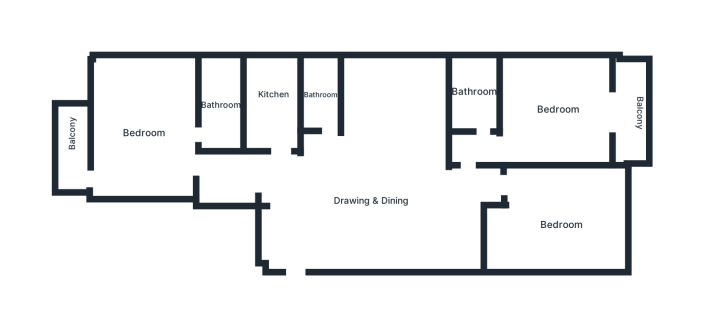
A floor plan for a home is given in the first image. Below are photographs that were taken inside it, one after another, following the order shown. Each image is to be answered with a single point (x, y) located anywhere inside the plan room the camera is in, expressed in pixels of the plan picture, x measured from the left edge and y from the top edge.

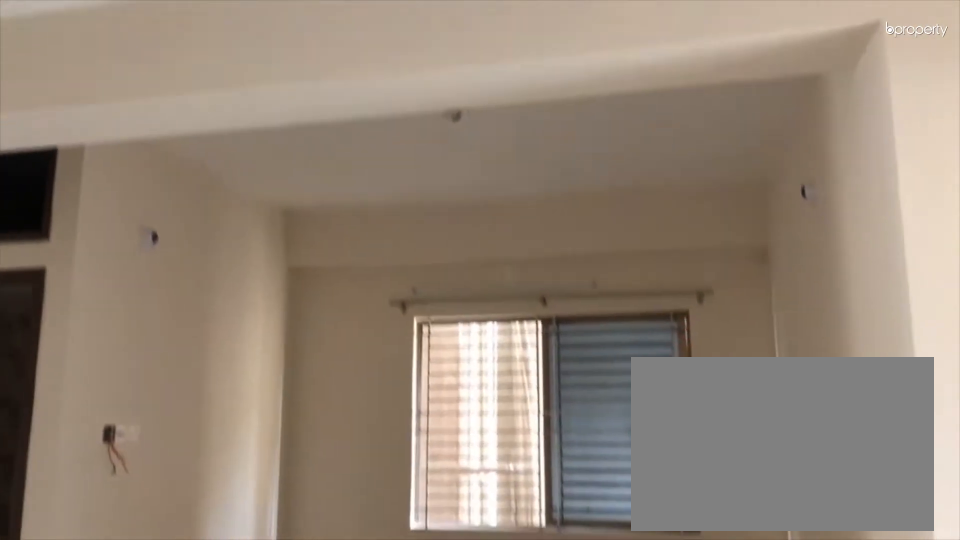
(339, 192)
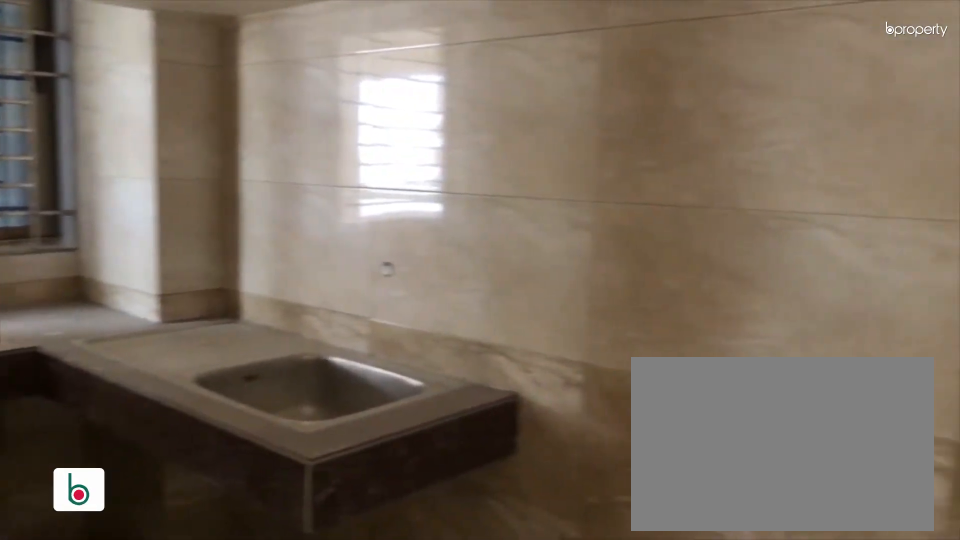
(276, 95)
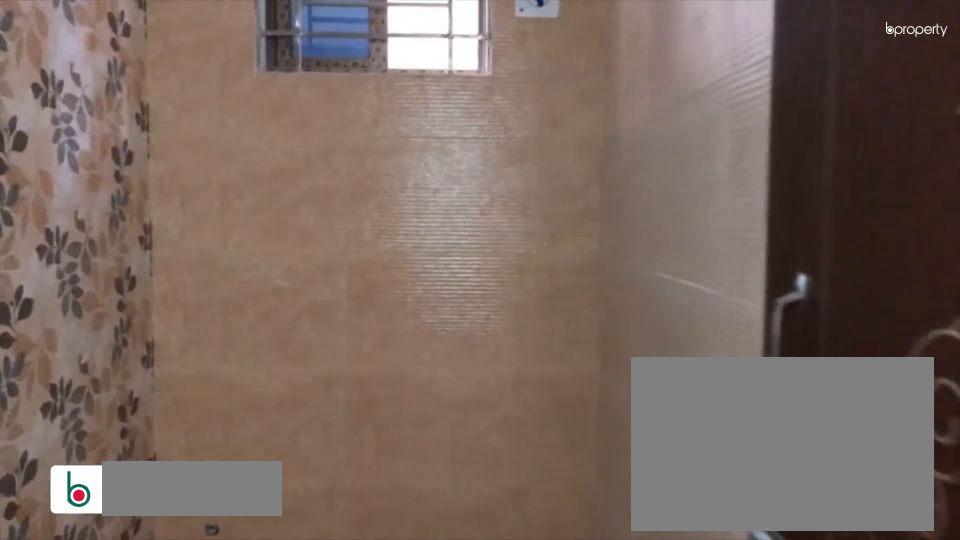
(325, 90)
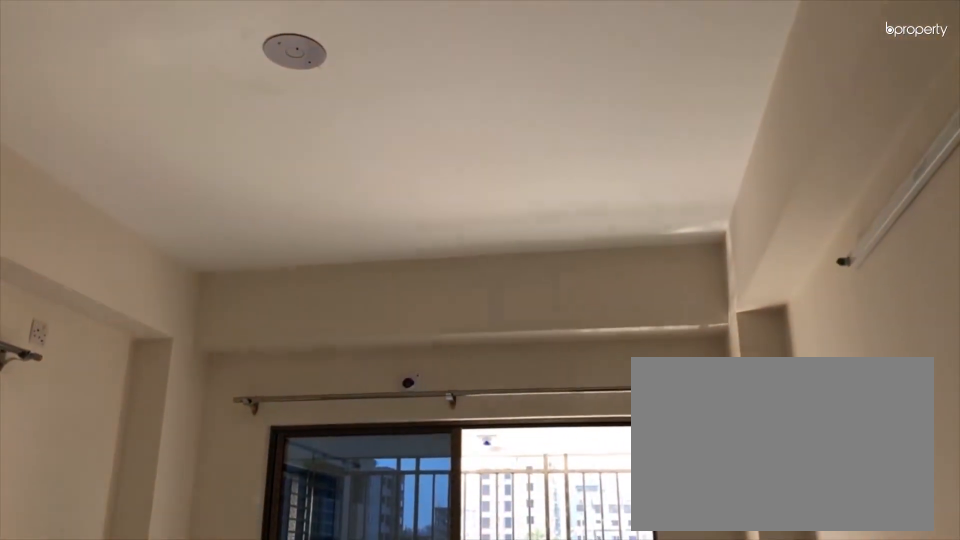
(560, 114)
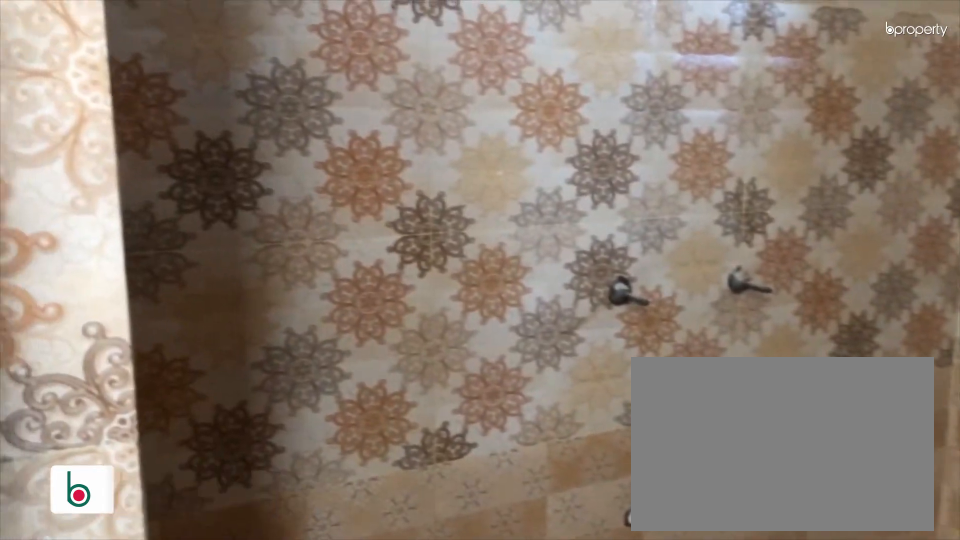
(475, 95)
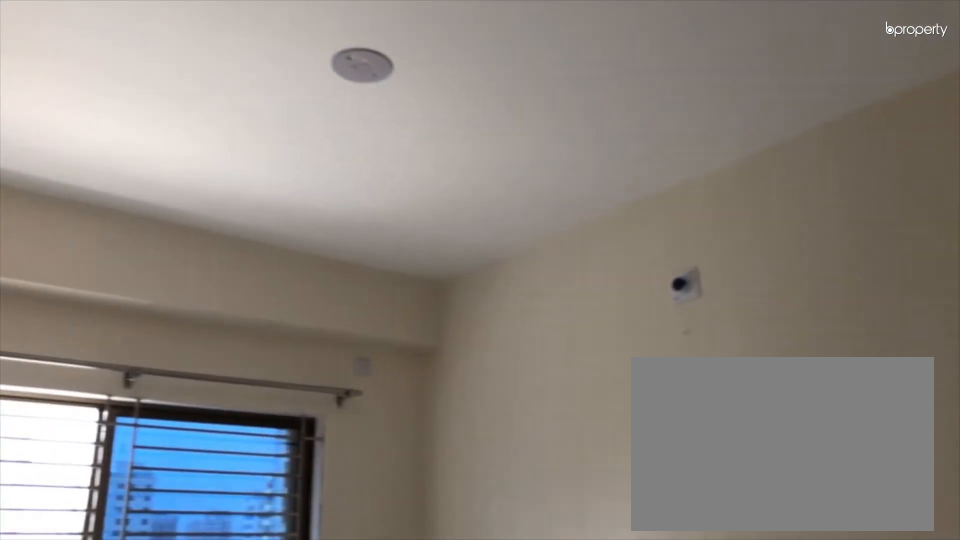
(550, 220)
